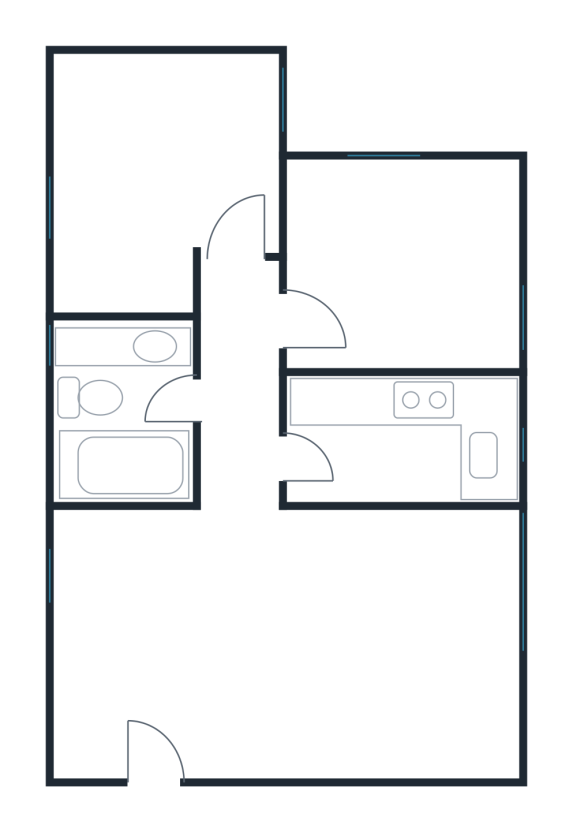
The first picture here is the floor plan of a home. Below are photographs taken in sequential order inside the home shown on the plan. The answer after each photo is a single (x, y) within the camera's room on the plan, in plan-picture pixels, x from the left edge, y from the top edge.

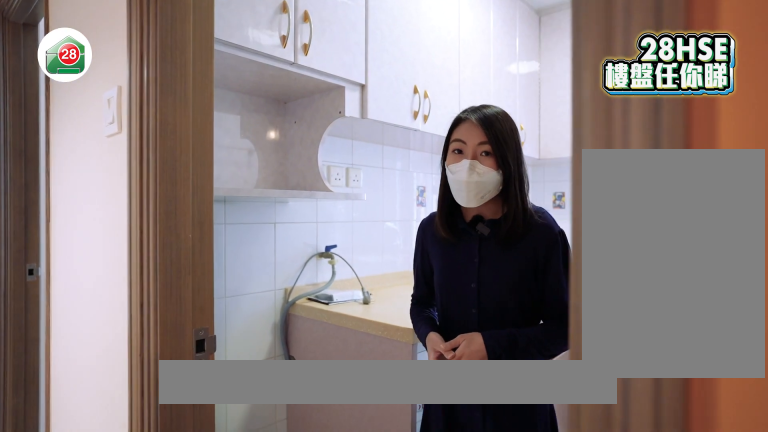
(360, 438)
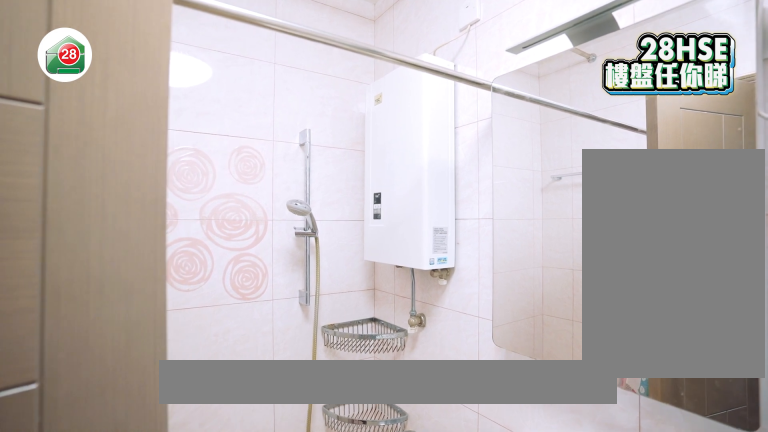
(143, 417)
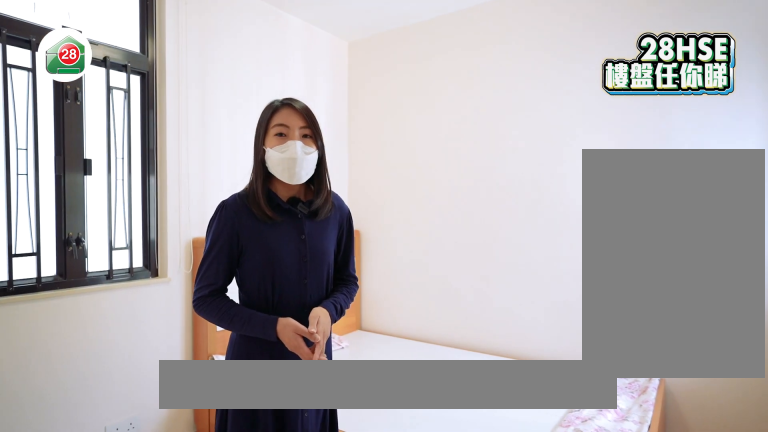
(143, 161)
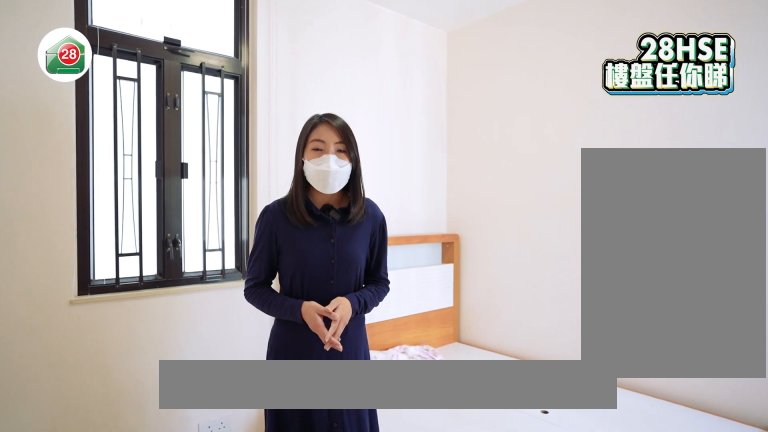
(143, 161)
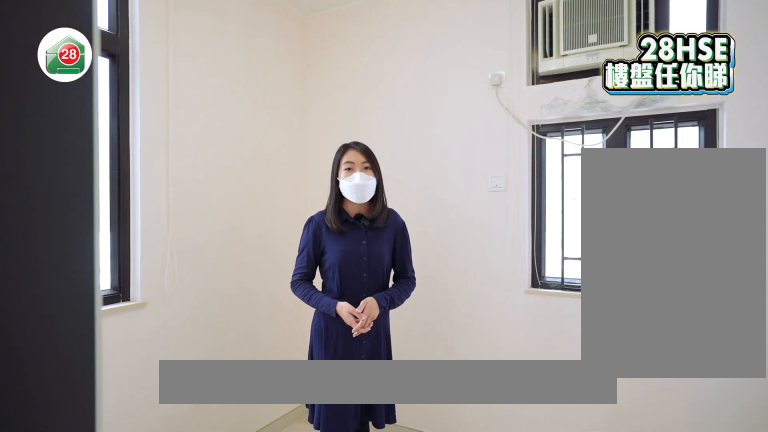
(406, 248)
